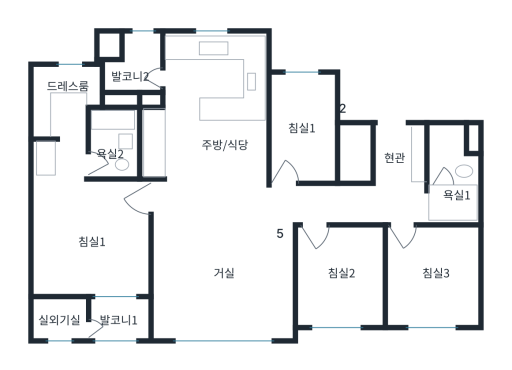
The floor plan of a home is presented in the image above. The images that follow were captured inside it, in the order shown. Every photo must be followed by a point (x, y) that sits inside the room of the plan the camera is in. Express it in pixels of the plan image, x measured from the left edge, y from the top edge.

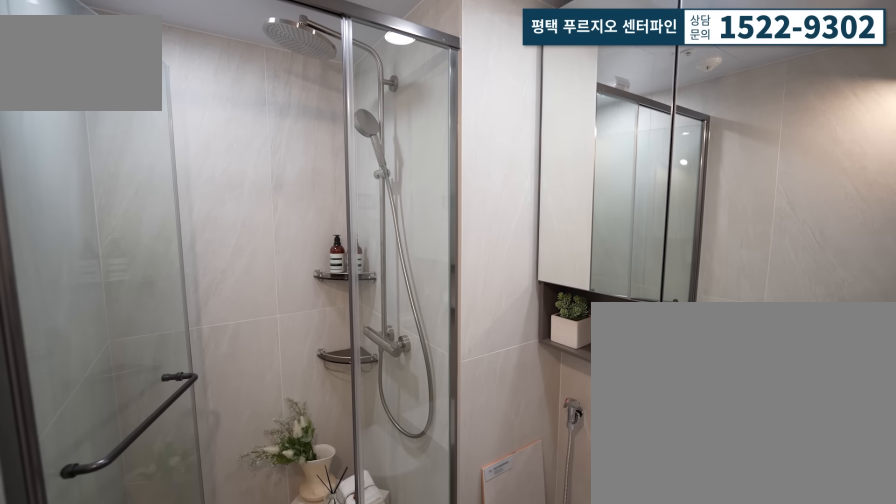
(444, 193)
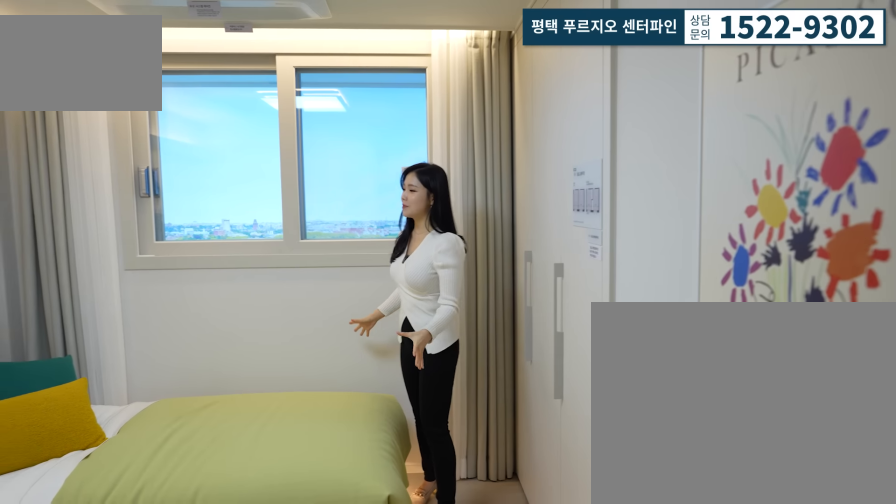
(434, 278)
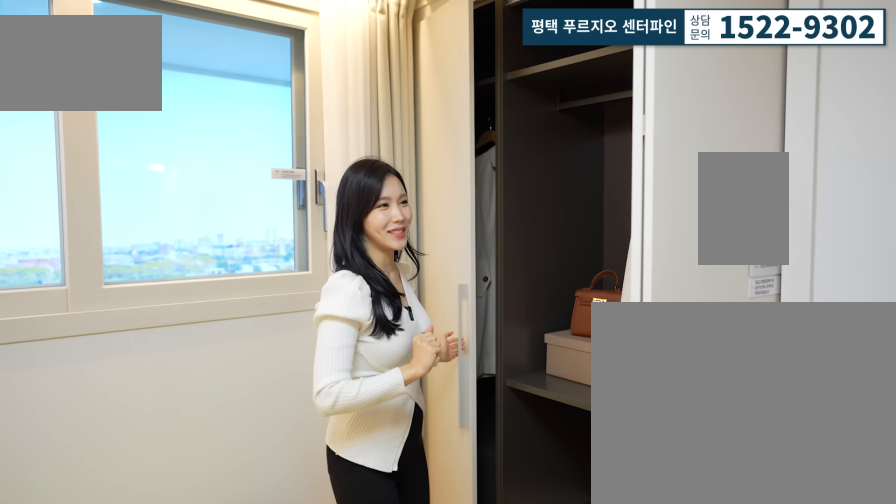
(434, 278)
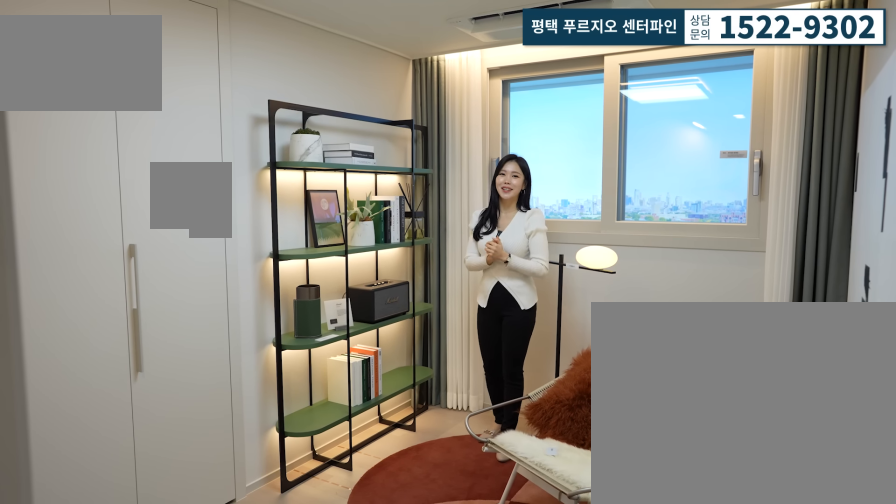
(343, 288)
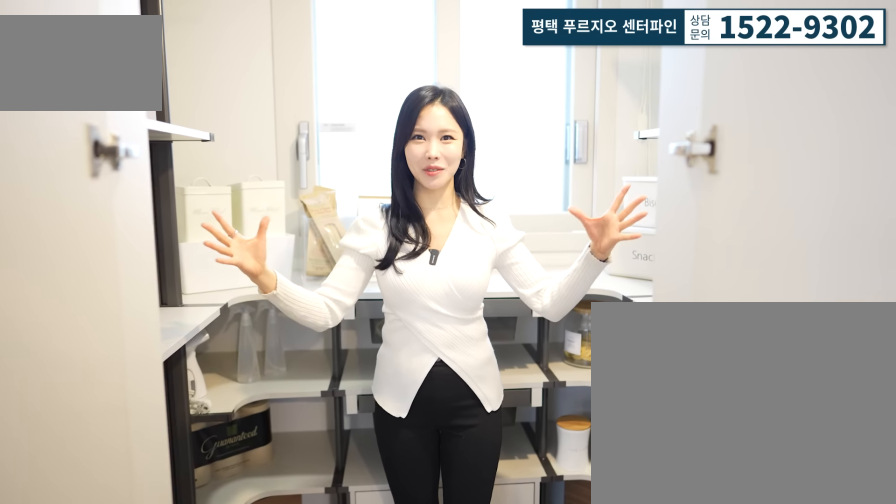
(302, 143)
